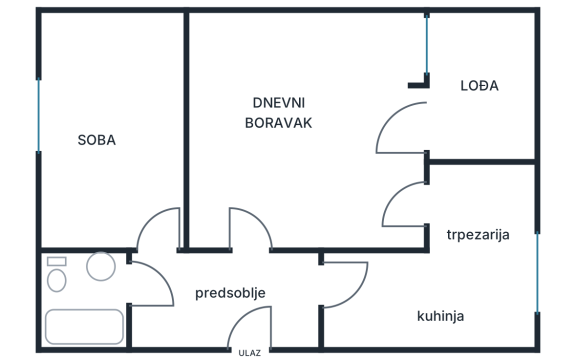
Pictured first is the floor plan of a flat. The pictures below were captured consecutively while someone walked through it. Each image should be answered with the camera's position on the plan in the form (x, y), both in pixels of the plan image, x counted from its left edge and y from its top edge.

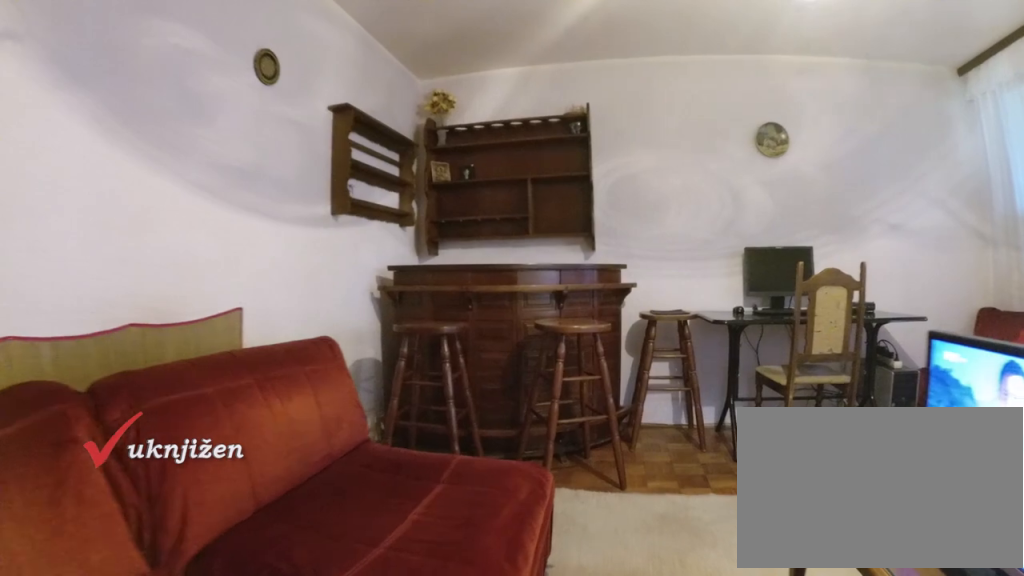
(259, 219)
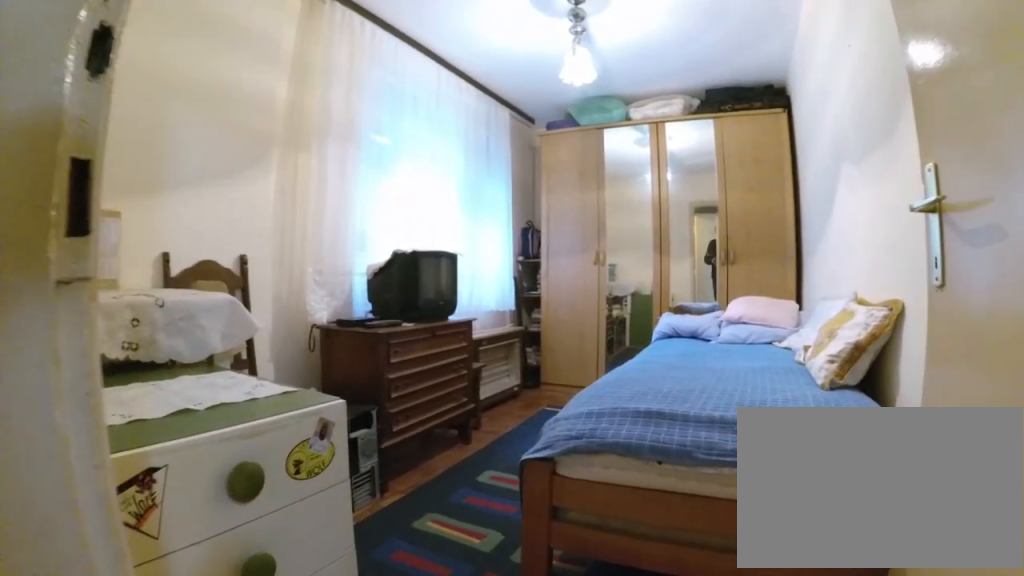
(155, 289)
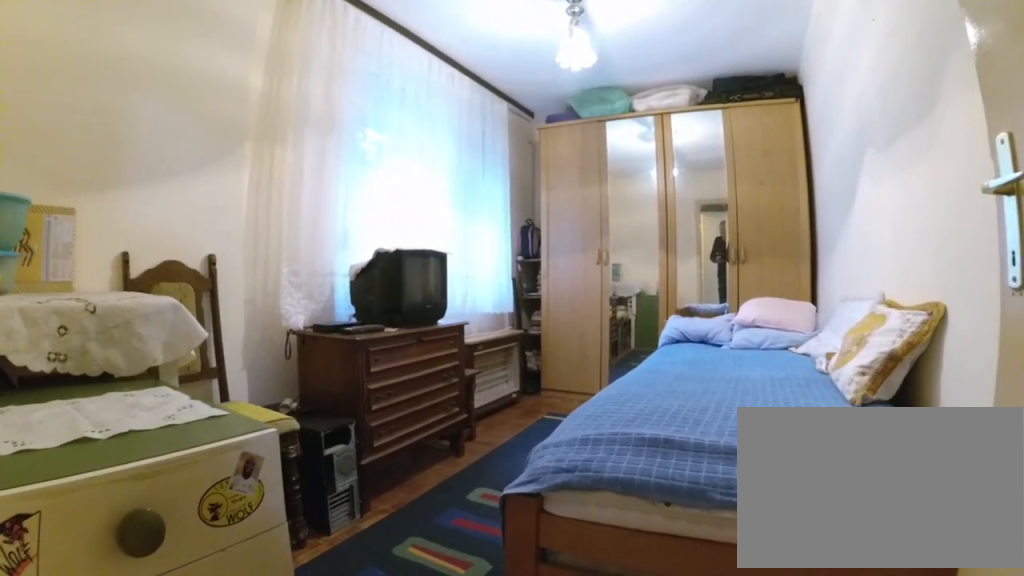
(154, 270)
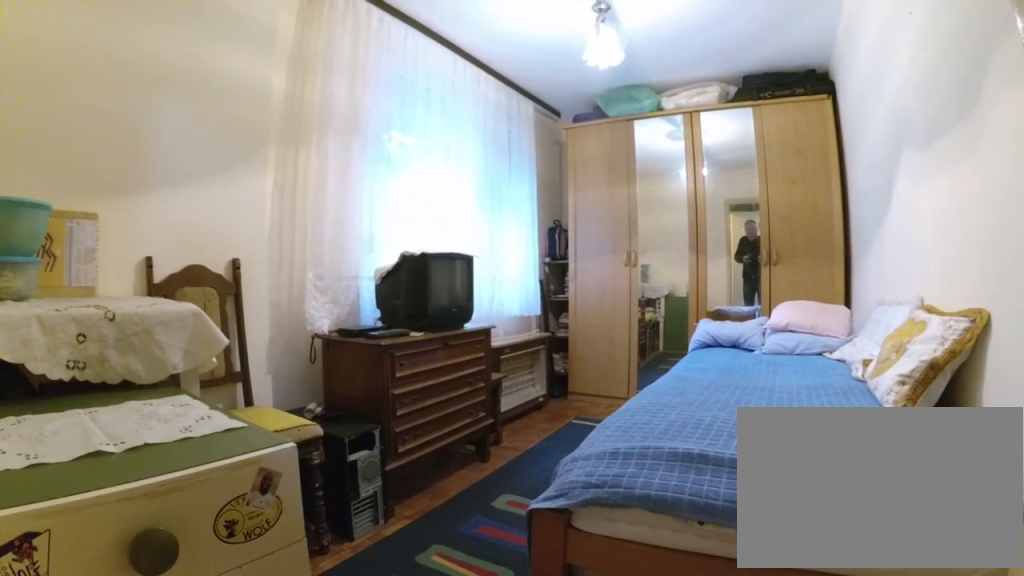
(155, 257)
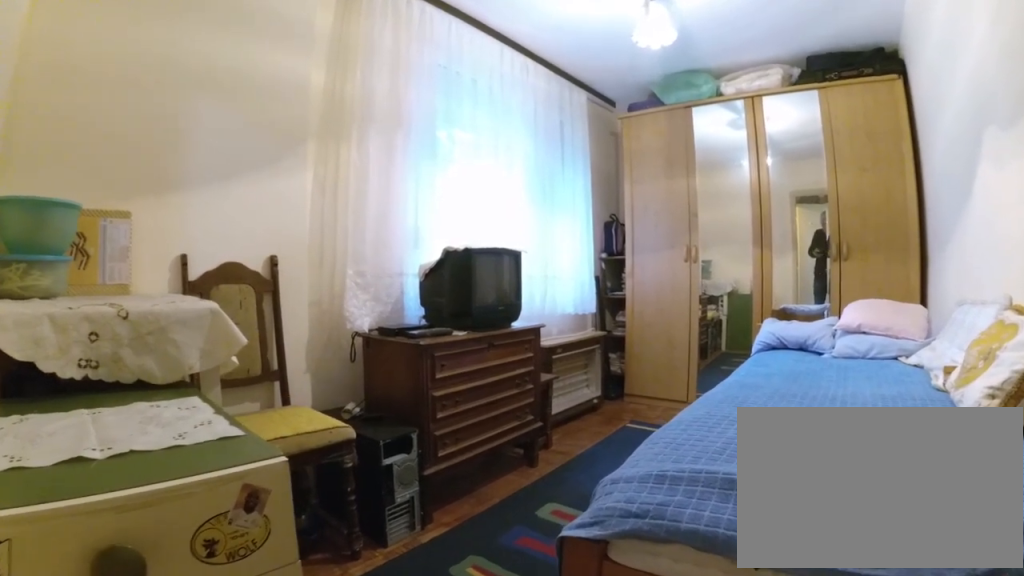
(156, 245)
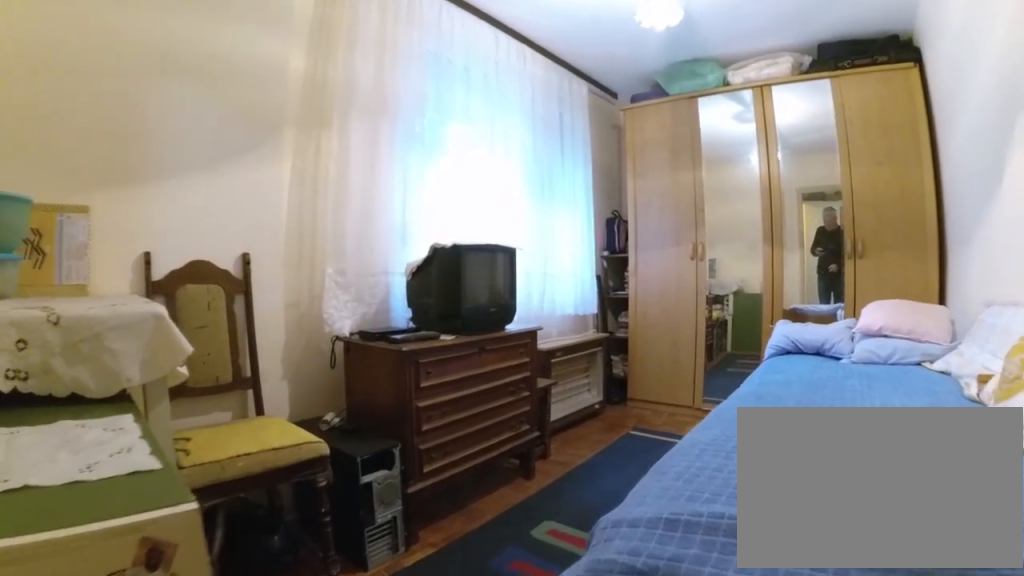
(146, 237)
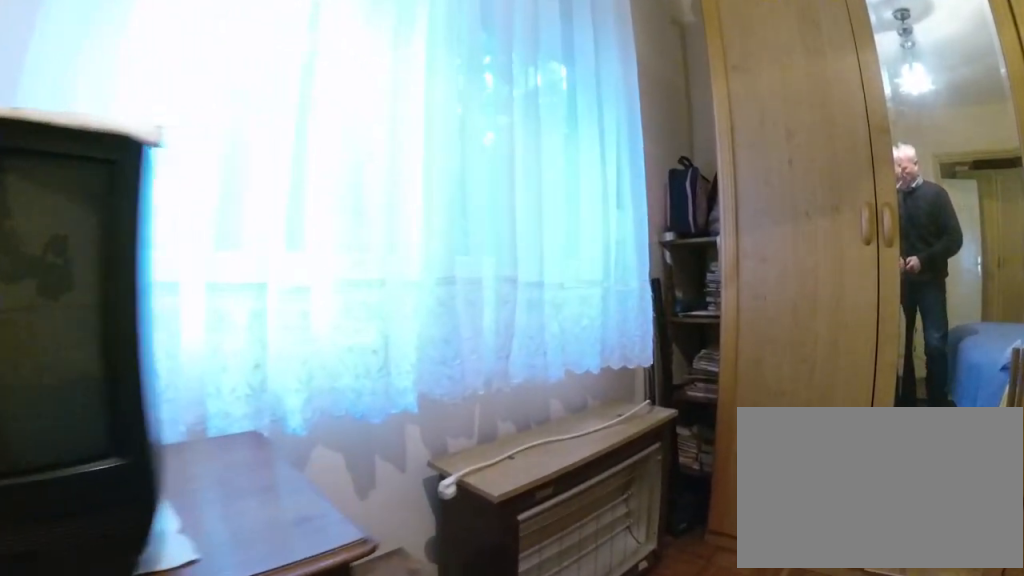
(81, 141)
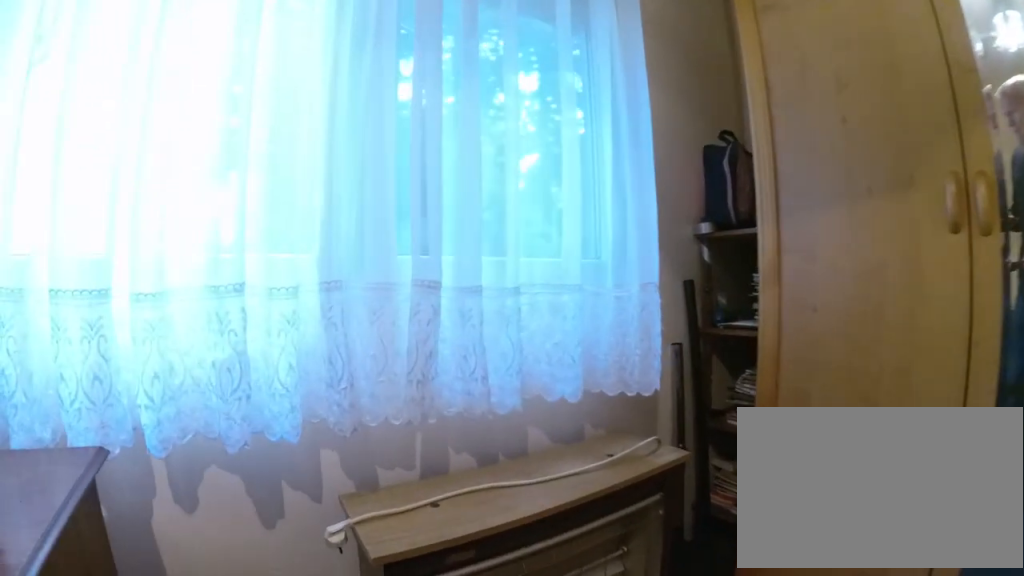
(85, 120)
